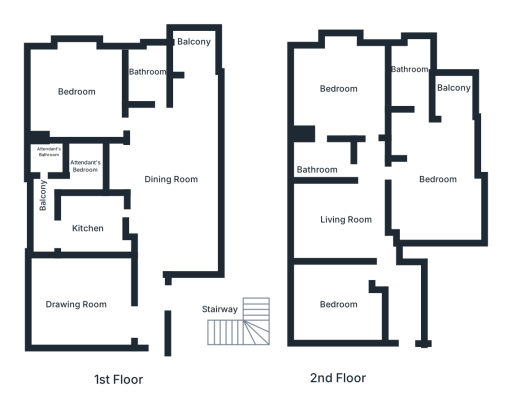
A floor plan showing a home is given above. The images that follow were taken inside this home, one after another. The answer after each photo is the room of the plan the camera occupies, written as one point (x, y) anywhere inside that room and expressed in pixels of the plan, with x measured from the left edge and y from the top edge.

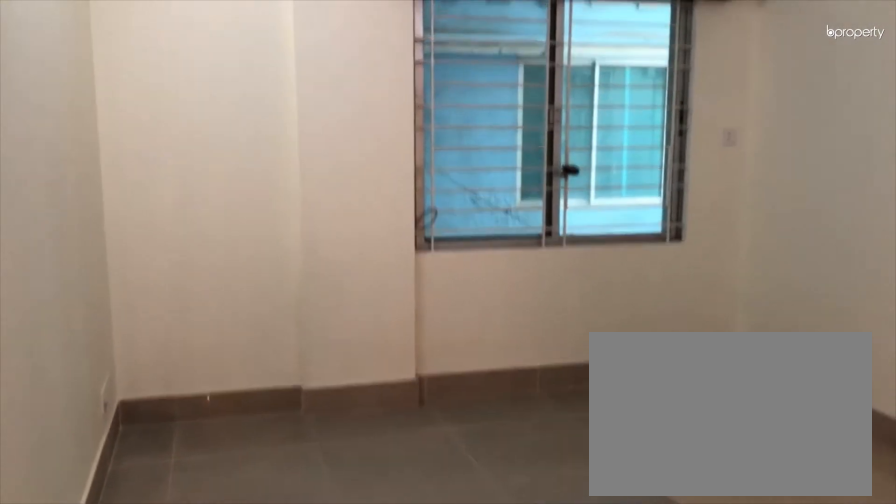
(339, 214)
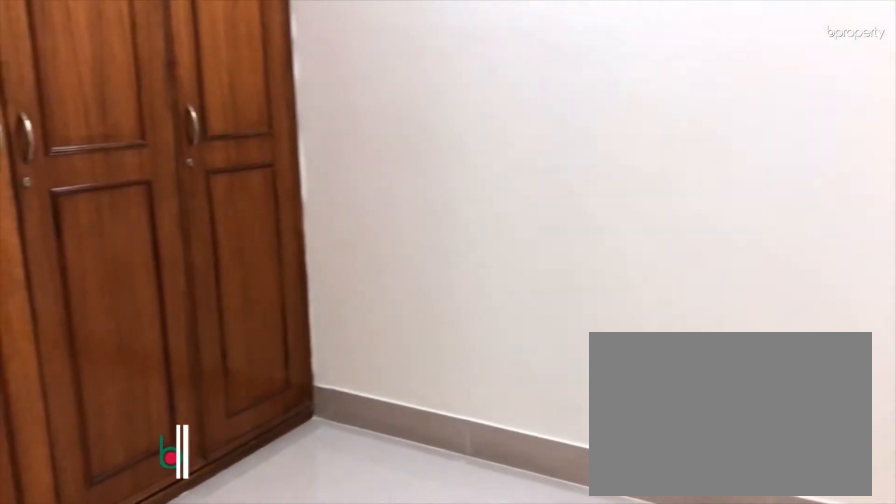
(334, 305)
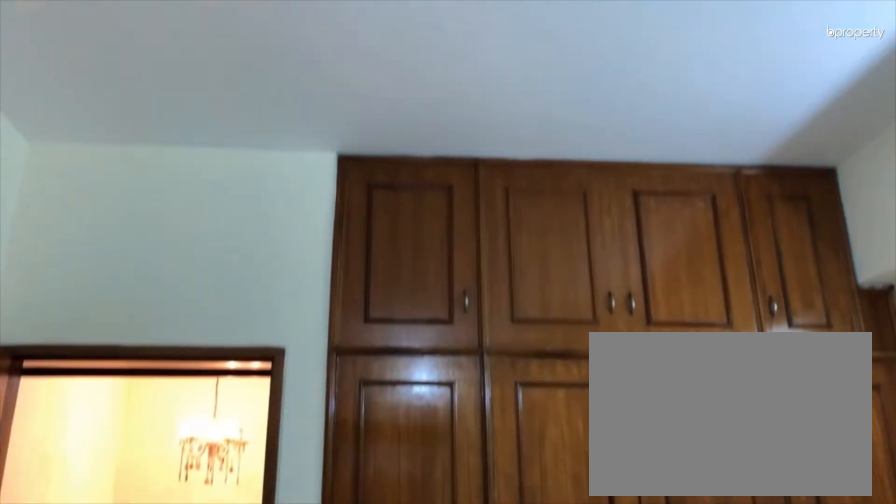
(334, 305)
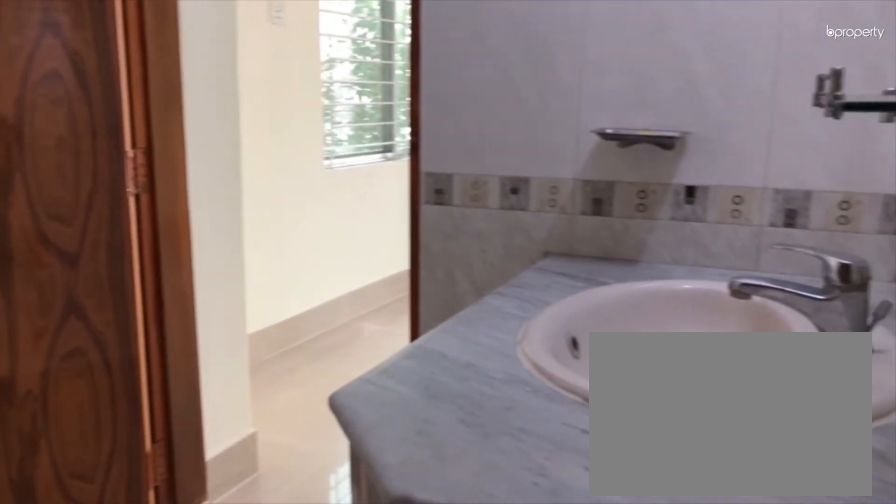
(328, 161)
